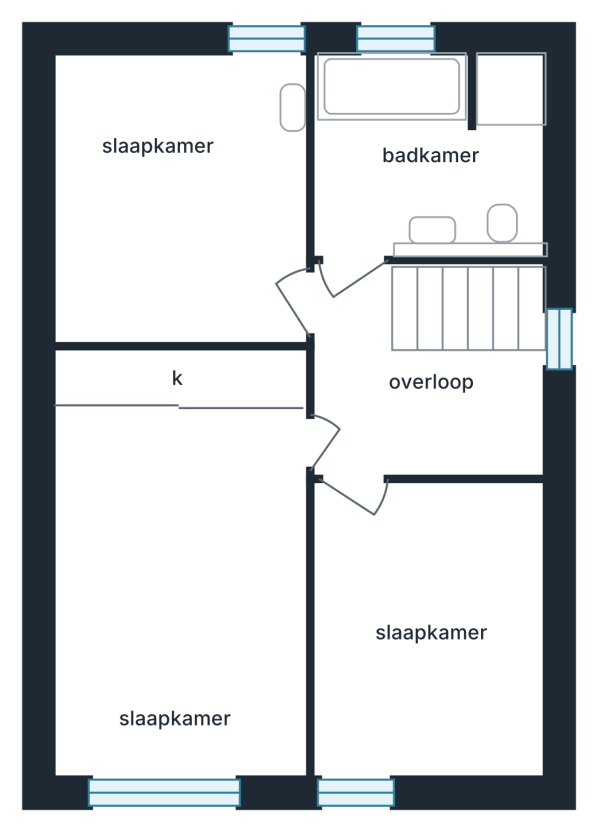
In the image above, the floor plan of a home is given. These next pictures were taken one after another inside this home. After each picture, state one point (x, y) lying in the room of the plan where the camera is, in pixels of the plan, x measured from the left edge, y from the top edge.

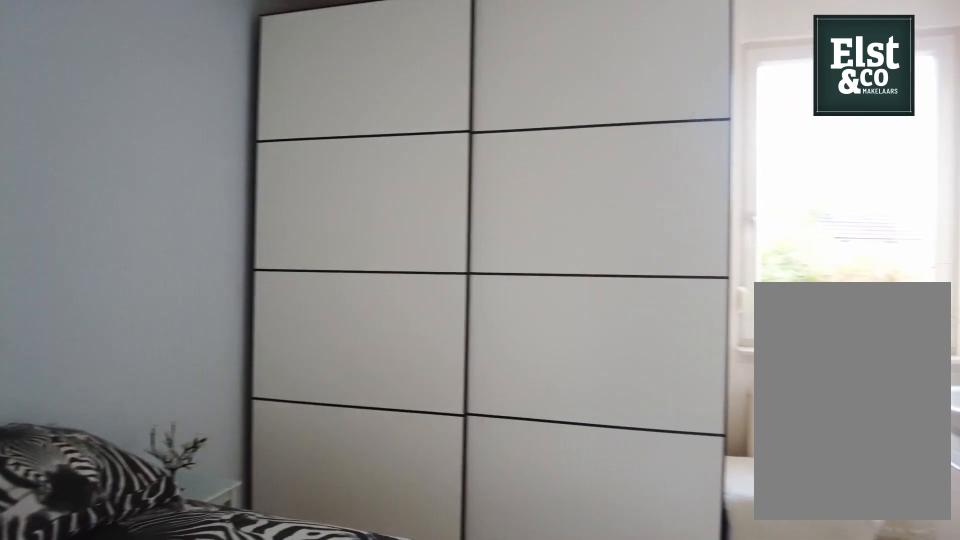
(175, 192)
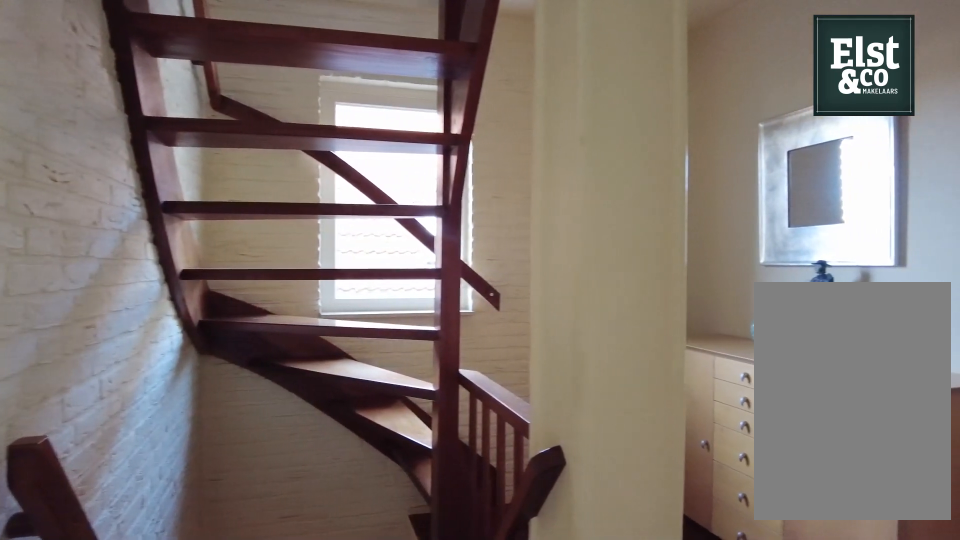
(419, 393)
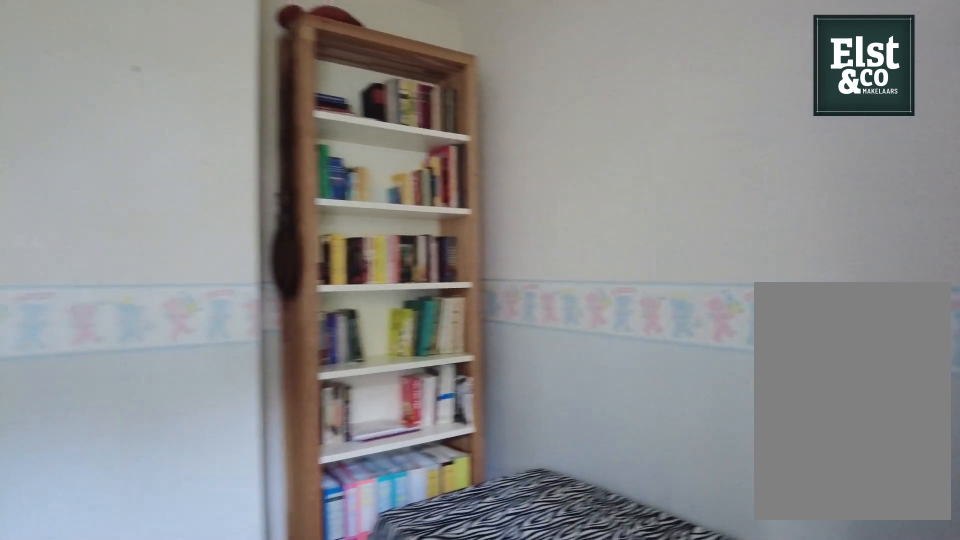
(480, 761)
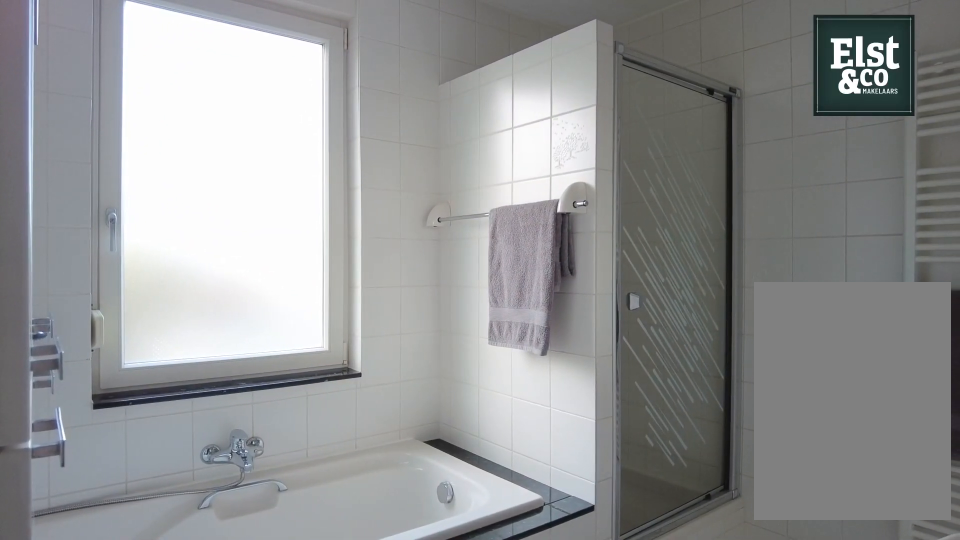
(437, 168)
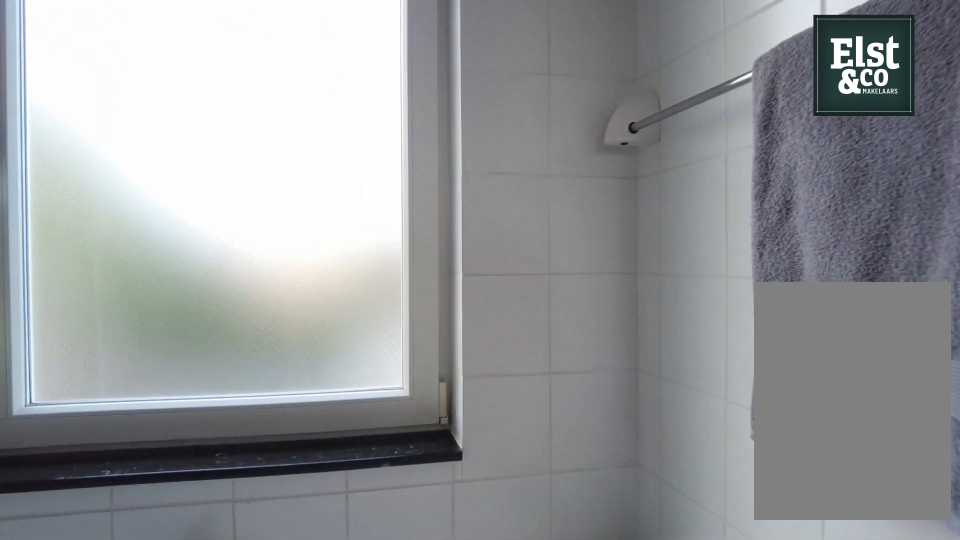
(437, 168)
